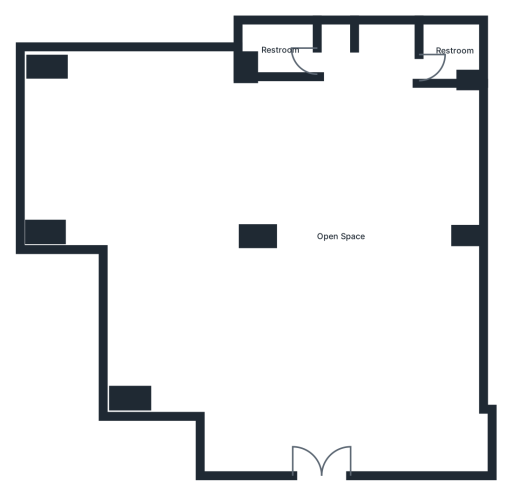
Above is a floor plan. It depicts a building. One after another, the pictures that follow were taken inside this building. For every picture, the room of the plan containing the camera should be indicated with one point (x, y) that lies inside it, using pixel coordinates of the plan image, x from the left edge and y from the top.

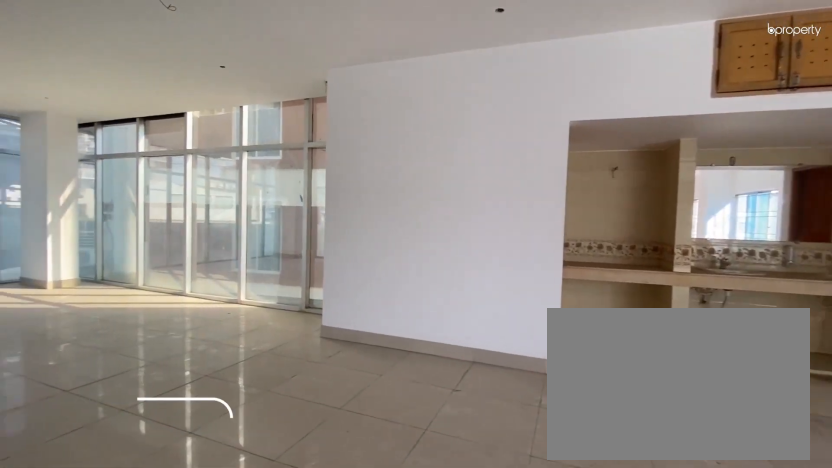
(256, 152)
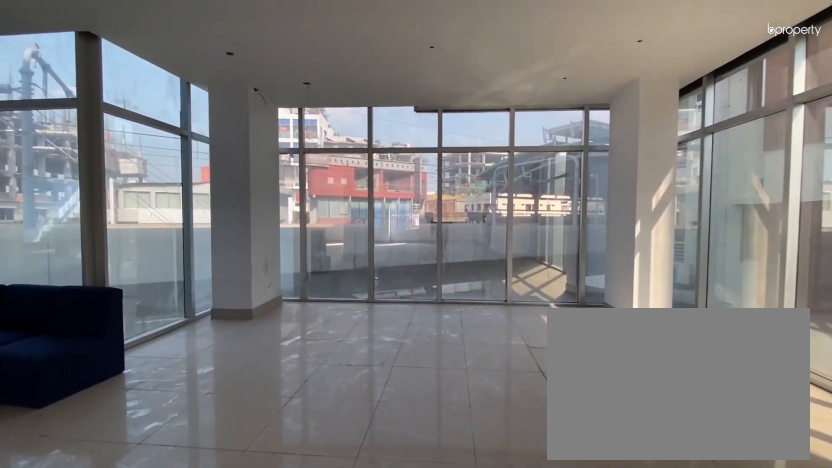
(143, 152)
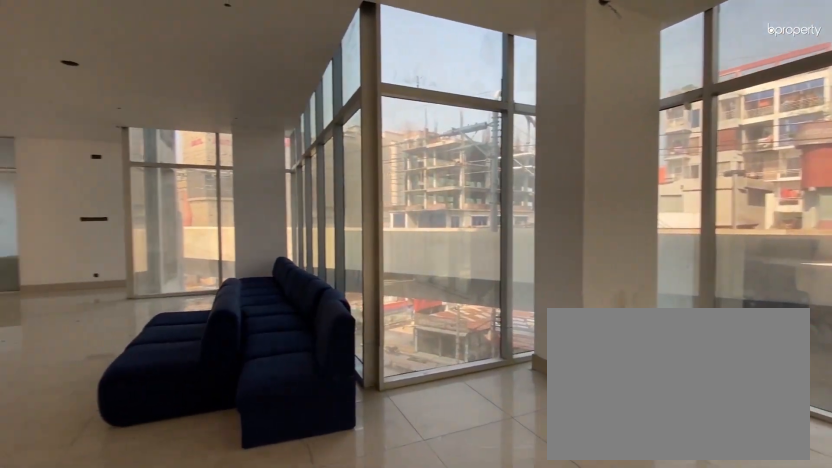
(143, 152)
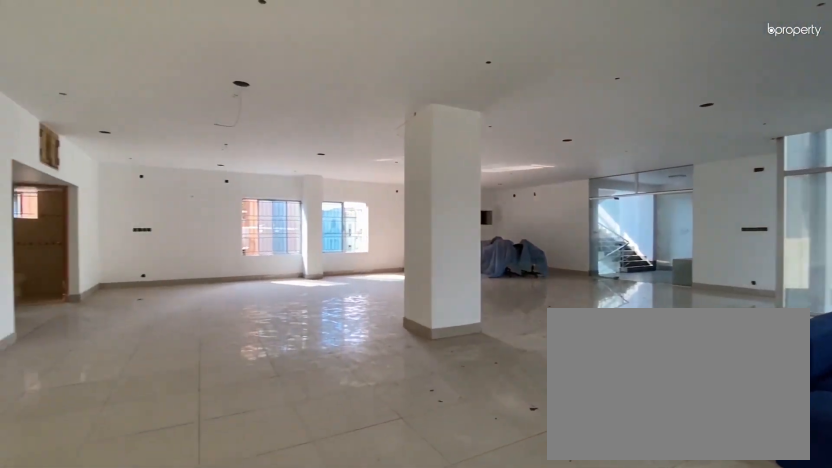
(340, 237)
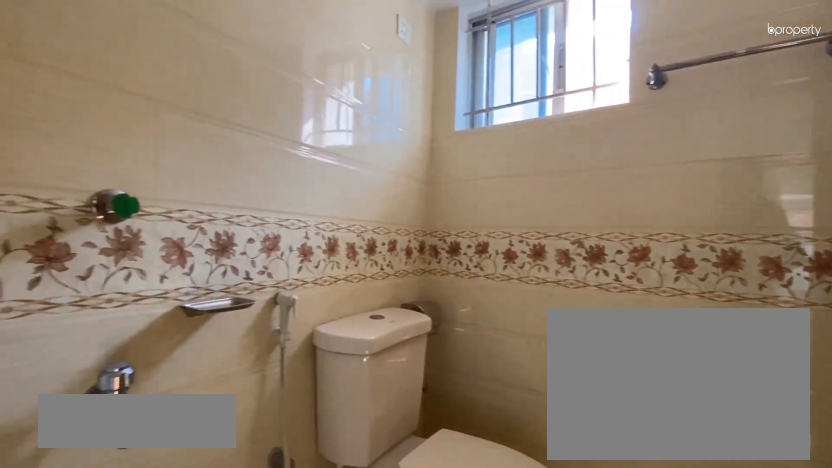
(454, 52)
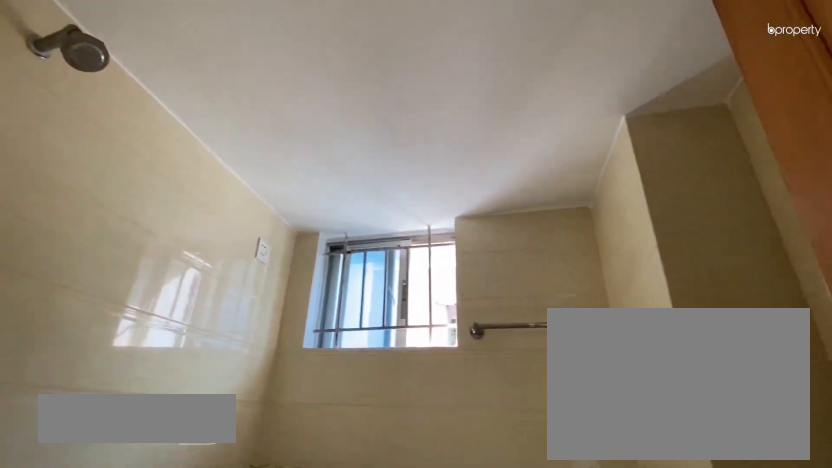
(454, 52)
